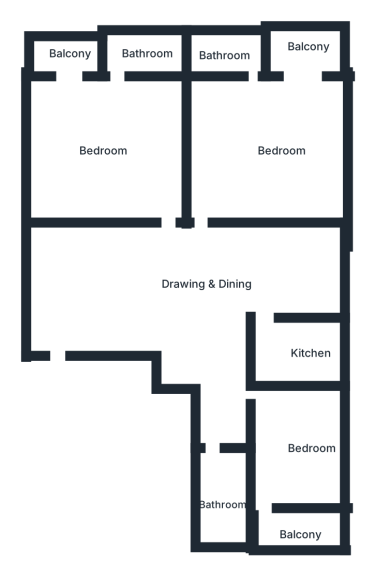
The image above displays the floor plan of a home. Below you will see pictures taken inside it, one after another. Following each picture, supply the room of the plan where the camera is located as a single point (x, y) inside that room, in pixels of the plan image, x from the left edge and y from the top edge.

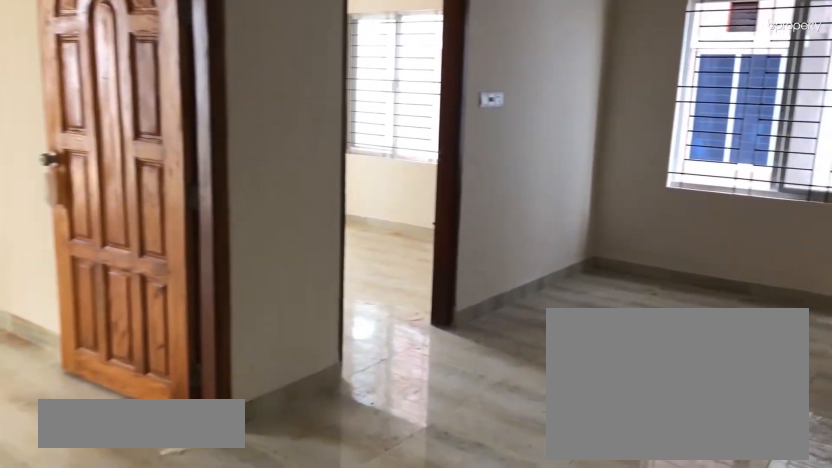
(177, 290)
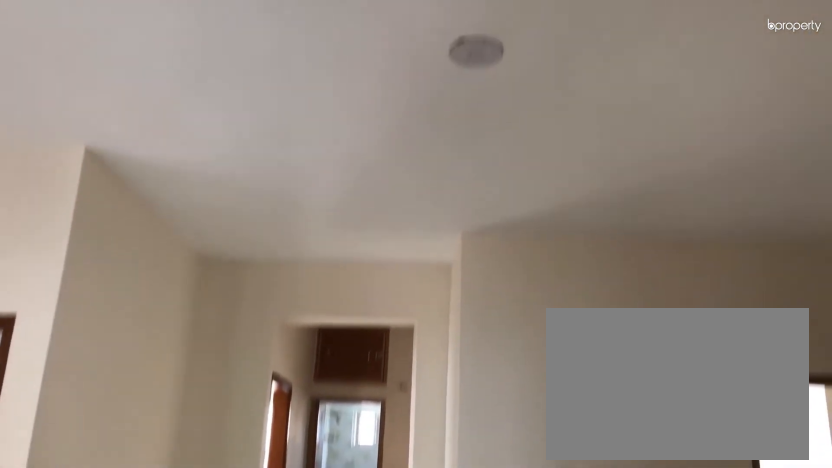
(177, 290)
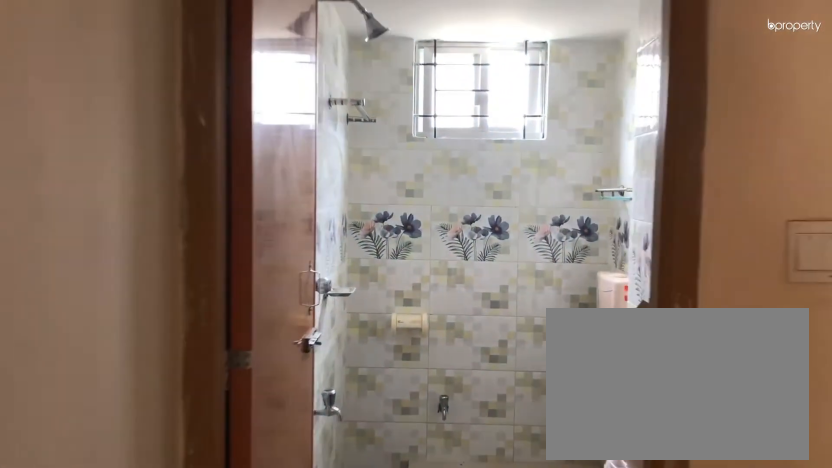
(223, 487)
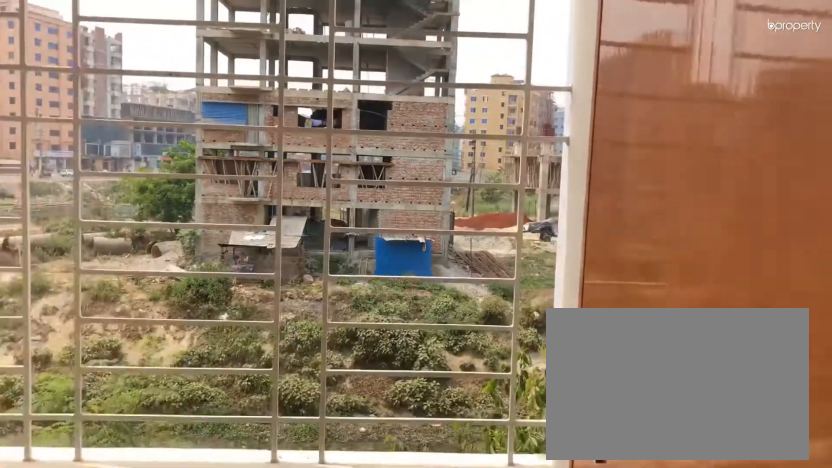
(306, 538)
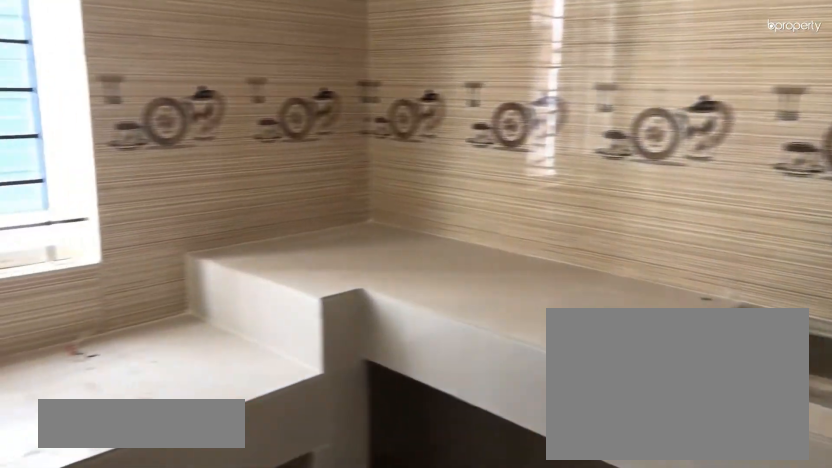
(308, 362)
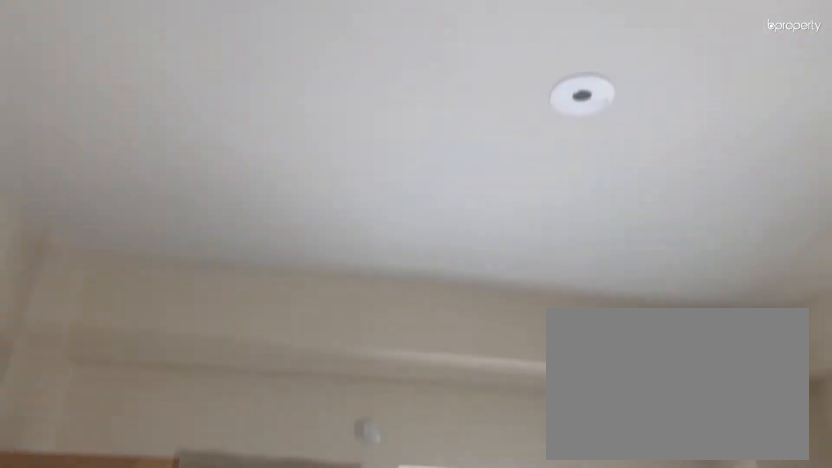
(290, 148)
